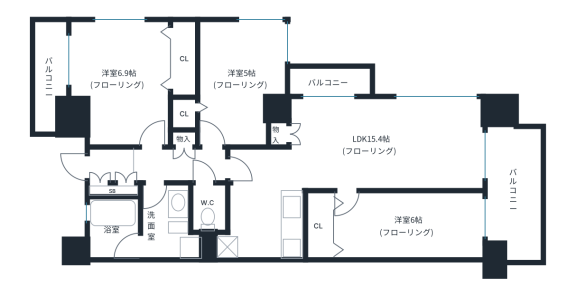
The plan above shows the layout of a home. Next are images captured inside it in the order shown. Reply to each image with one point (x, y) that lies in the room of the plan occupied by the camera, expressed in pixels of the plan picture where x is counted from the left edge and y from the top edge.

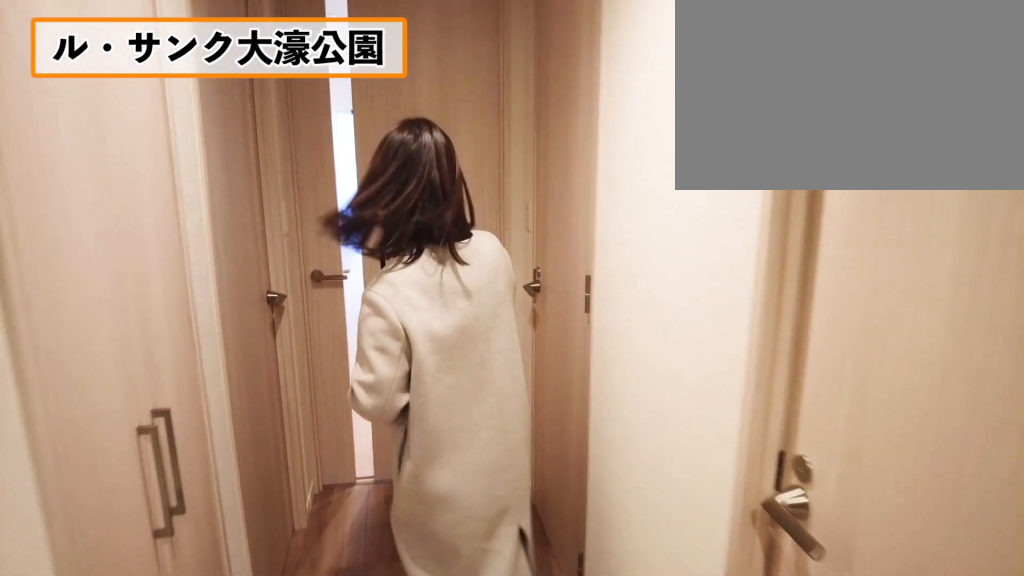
(104, 168)
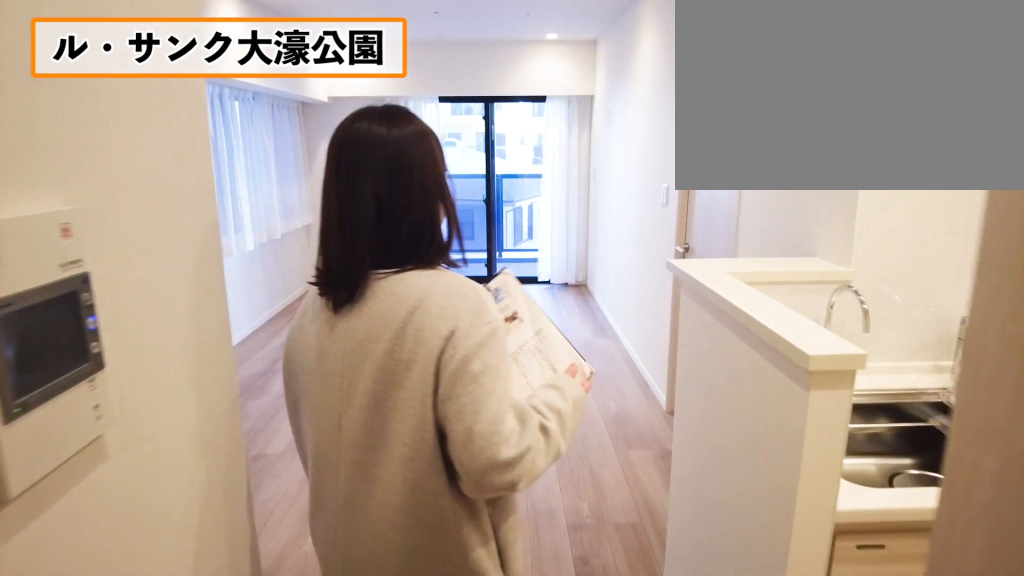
(378, 151)
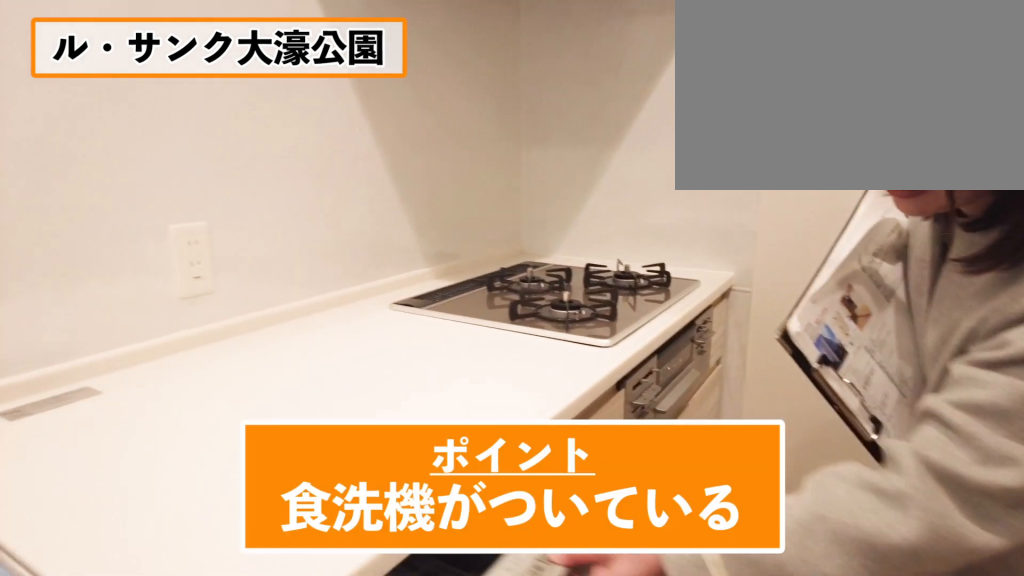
(262, 230)
